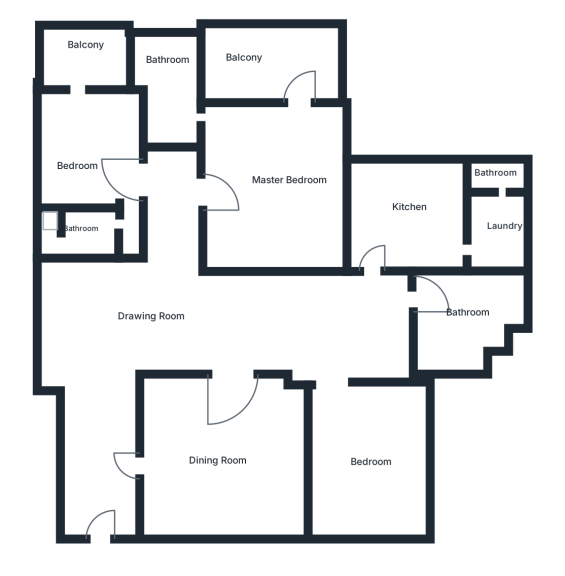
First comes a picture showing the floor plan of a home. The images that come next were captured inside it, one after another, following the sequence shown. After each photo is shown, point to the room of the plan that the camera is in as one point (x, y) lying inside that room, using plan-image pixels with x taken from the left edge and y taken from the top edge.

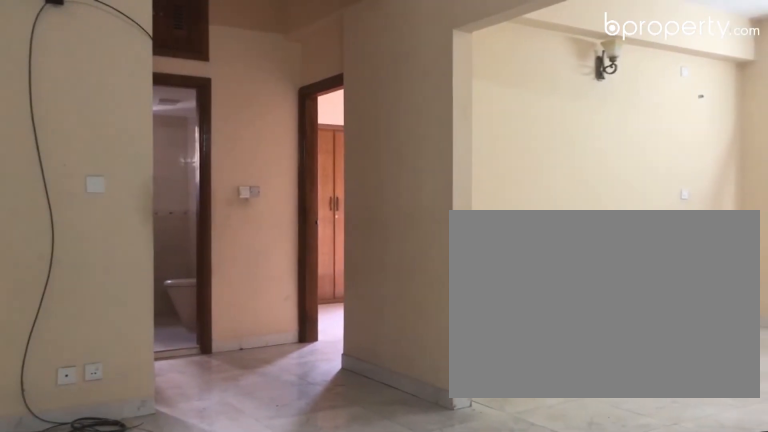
(191, 323)
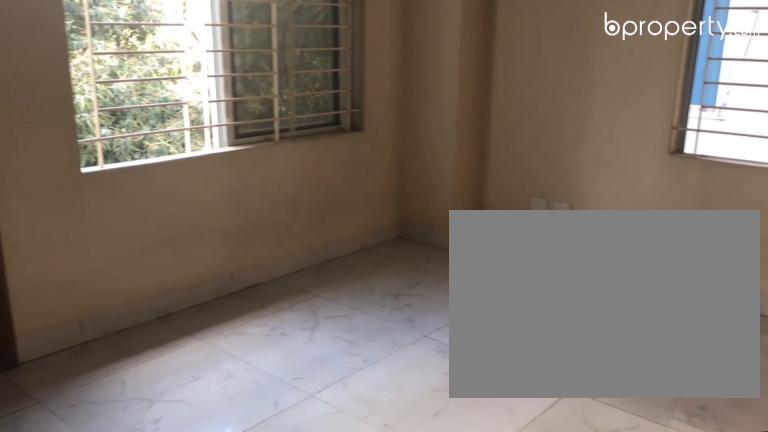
(358, 440)
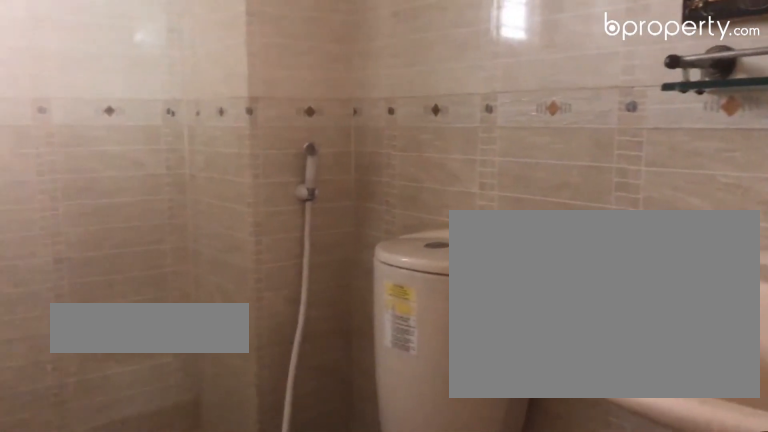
(471, 308)
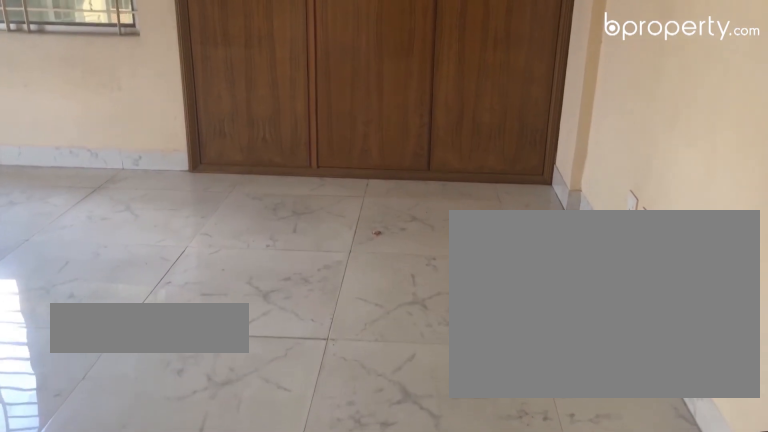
(274, 184)
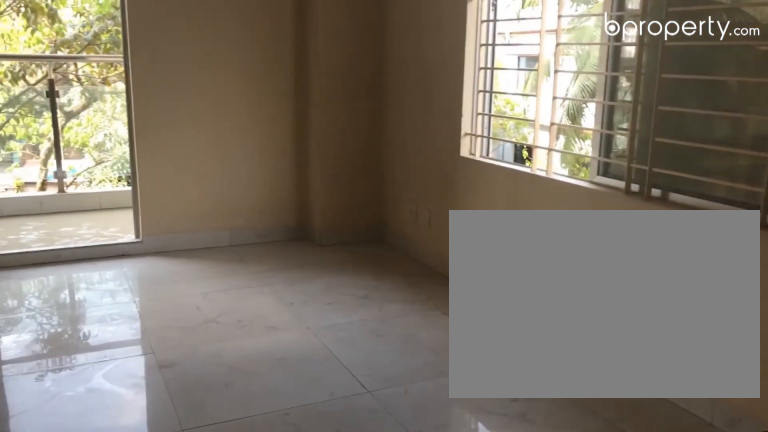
(275, 183)
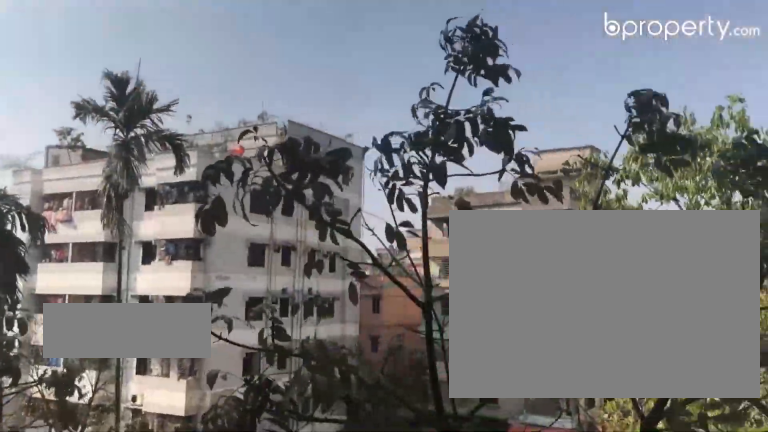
(271, 61)
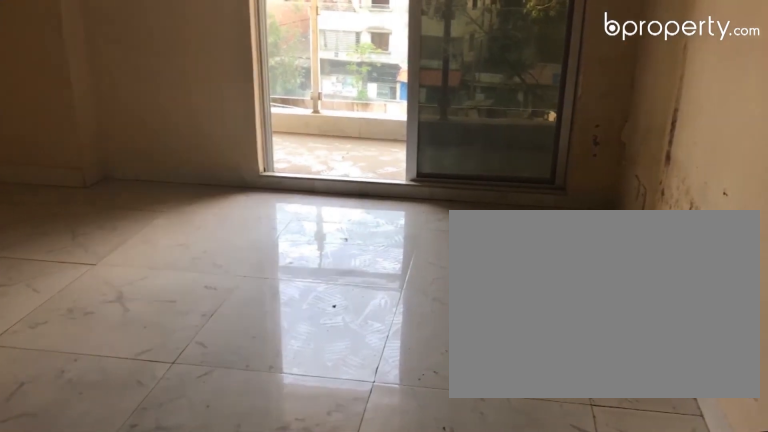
(77, 147)
